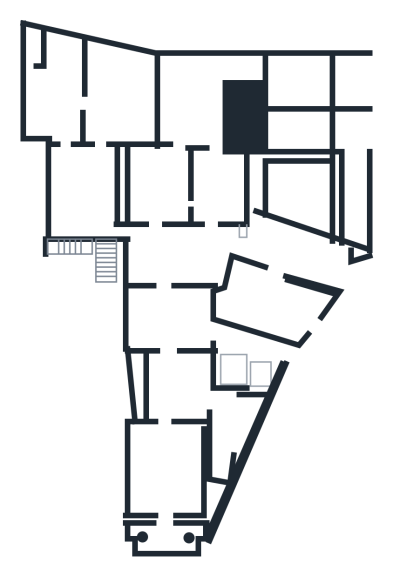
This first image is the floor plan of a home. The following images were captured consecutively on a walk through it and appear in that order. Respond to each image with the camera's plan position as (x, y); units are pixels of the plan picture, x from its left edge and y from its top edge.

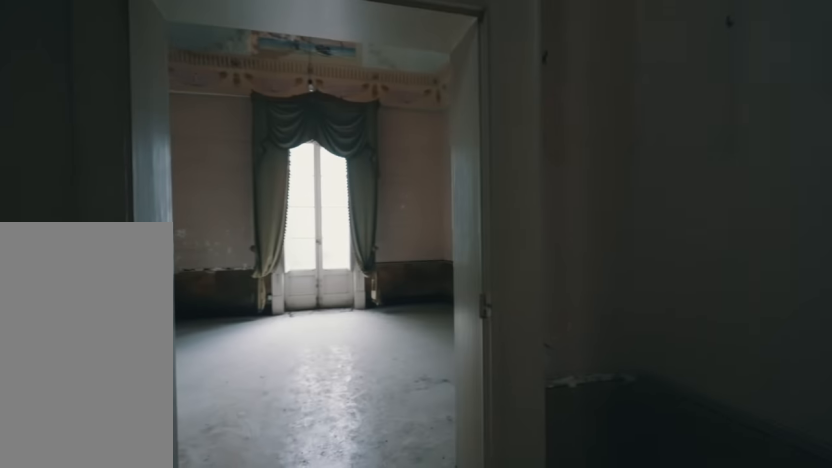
(168, 437)
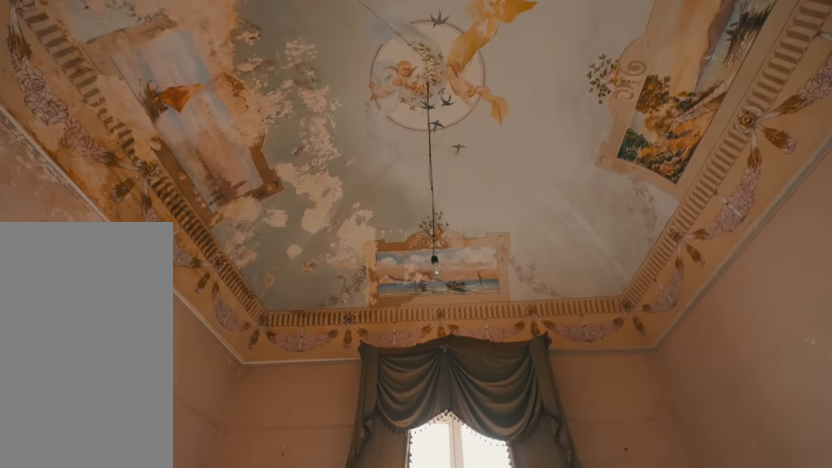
(170, 469)
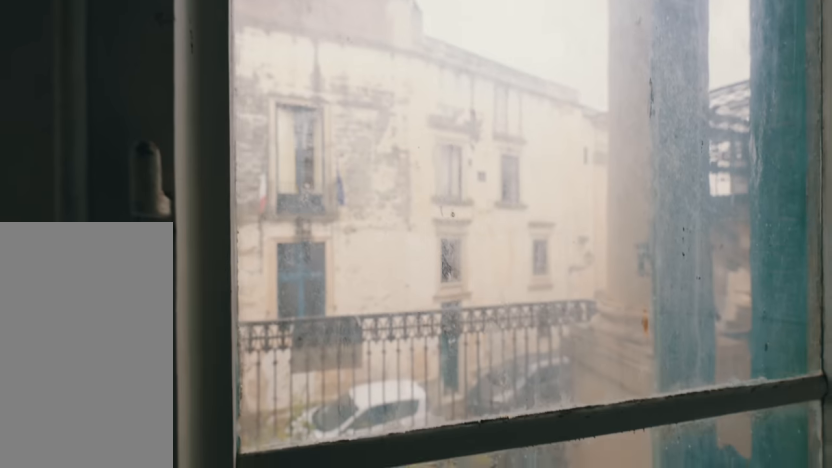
(170, 469)
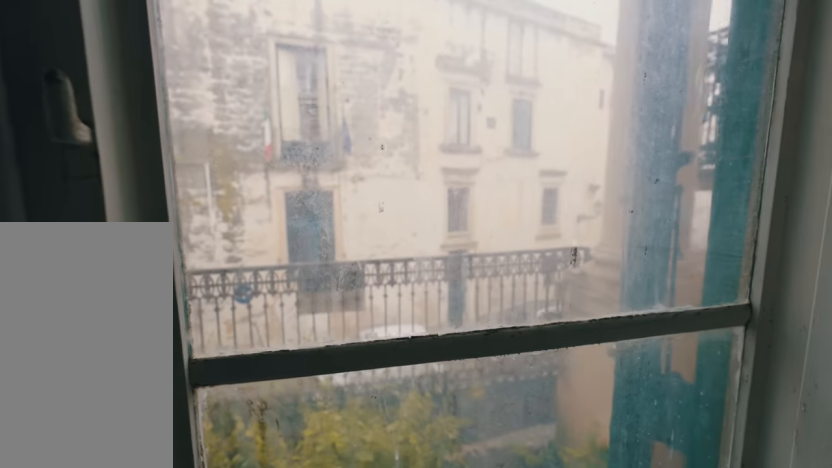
(170, 469)
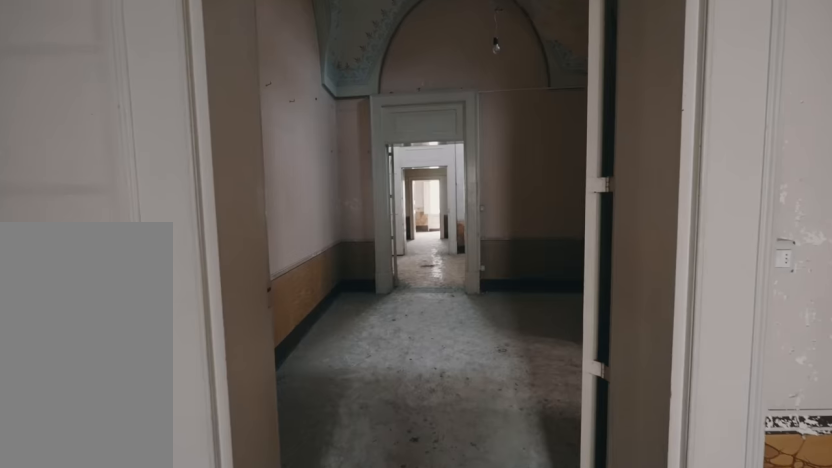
(170, 457)
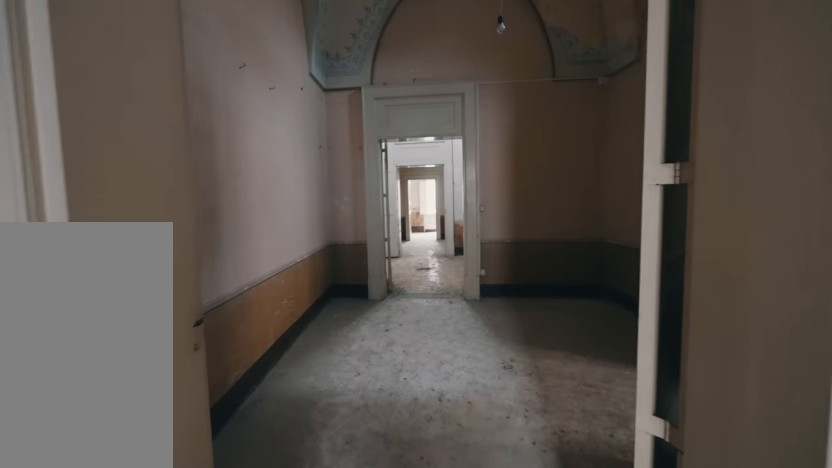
(169, 434)
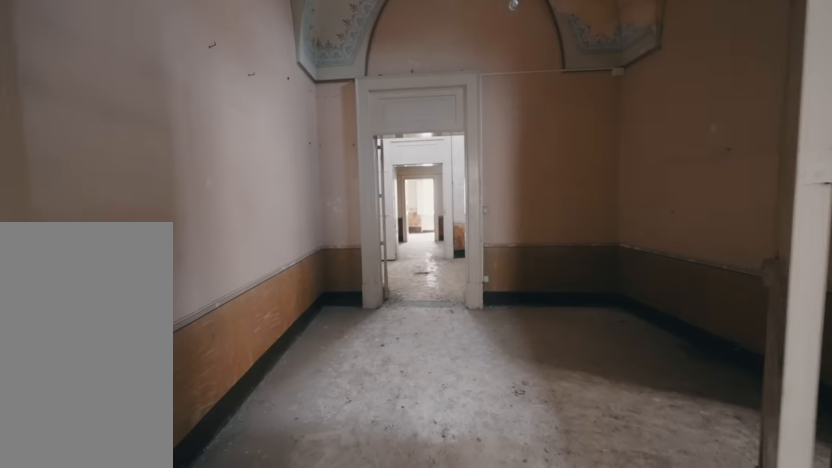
(169, 411)
